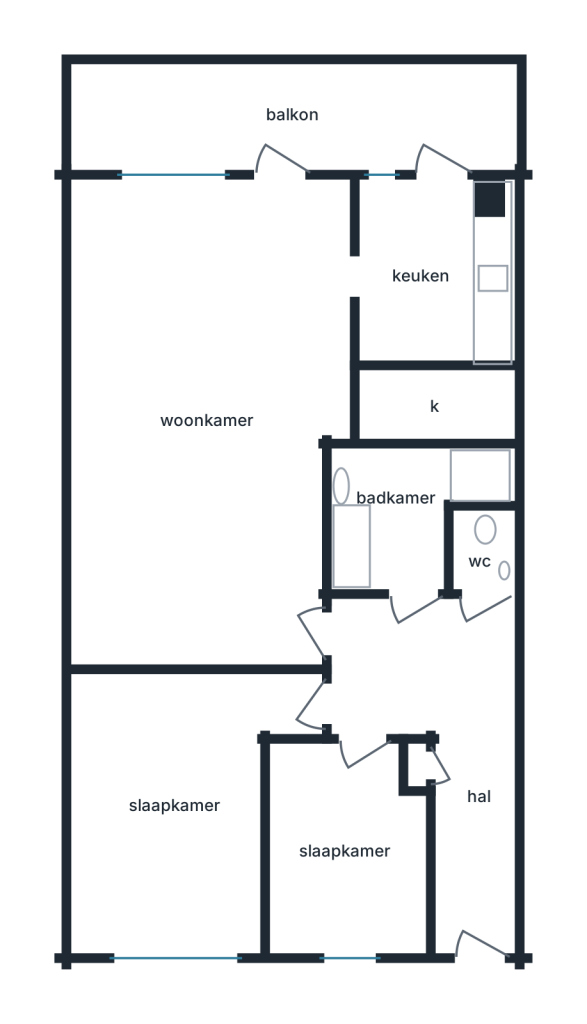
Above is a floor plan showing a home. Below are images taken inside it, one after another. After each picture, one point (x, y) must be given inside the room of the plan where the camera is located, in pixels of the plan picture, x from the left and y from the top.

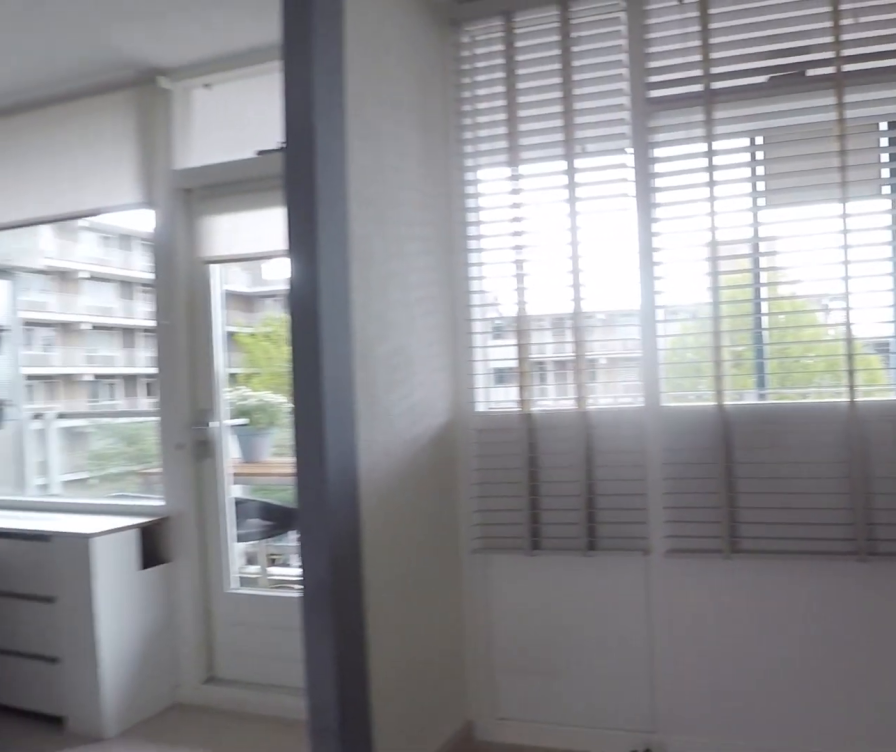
(431, 273)
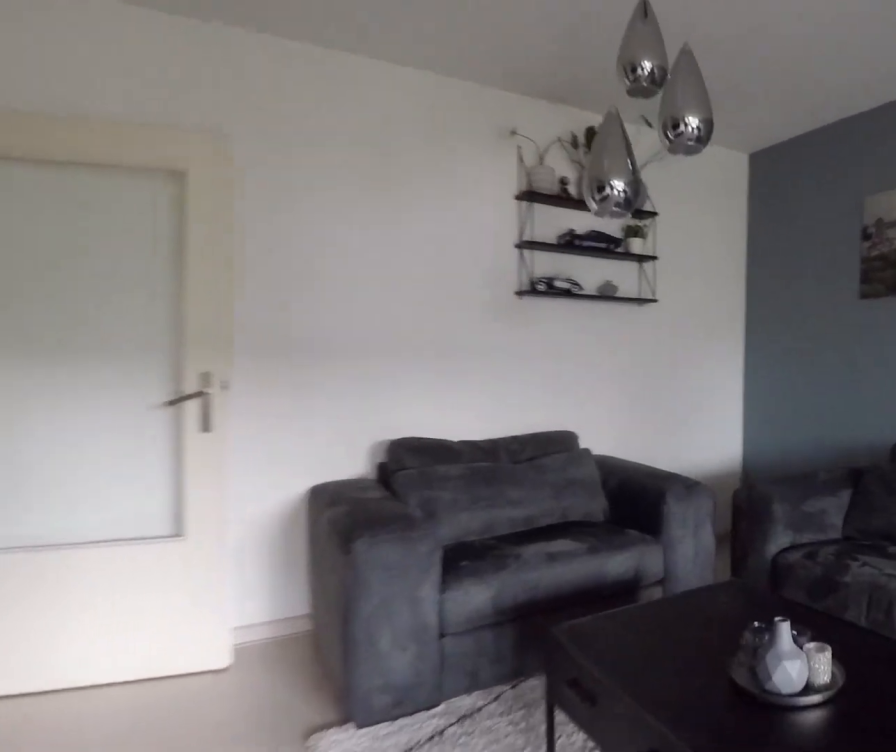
(208, 415)
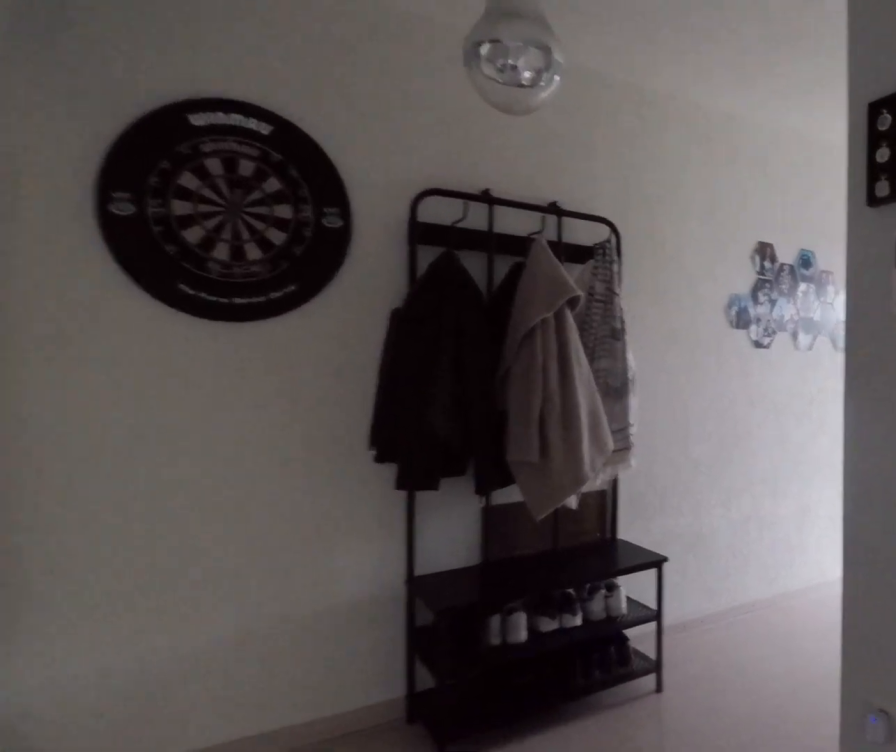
(440, 737)
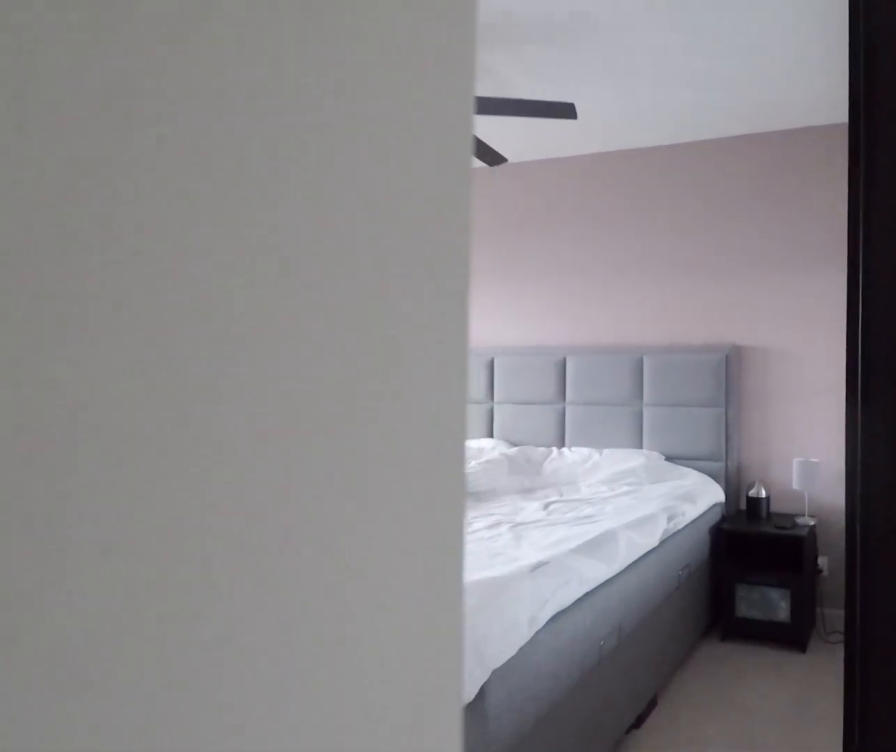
(177, 808)
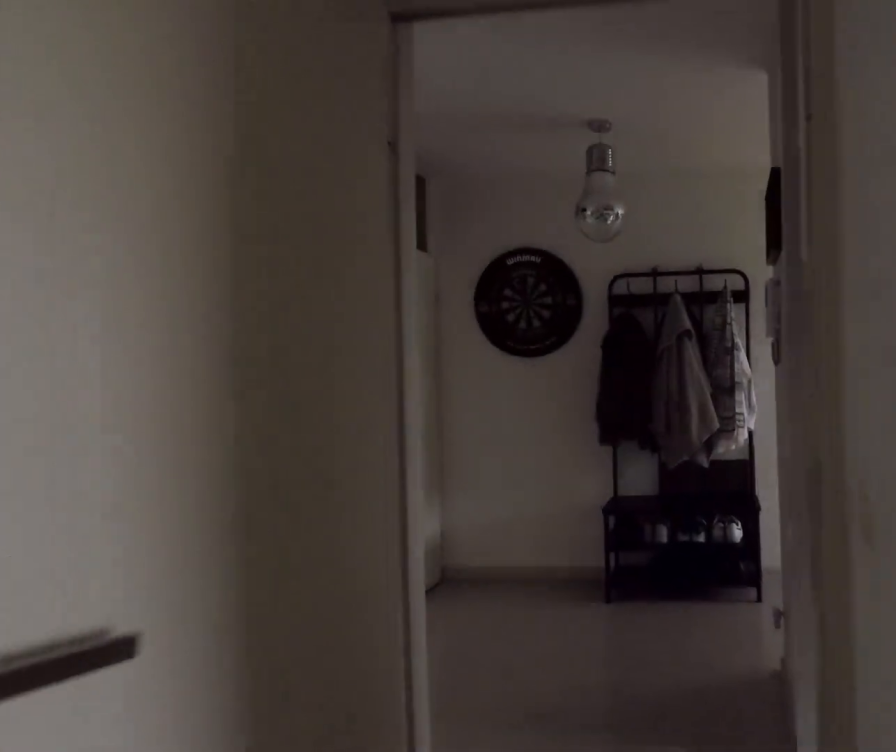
(177, 808)
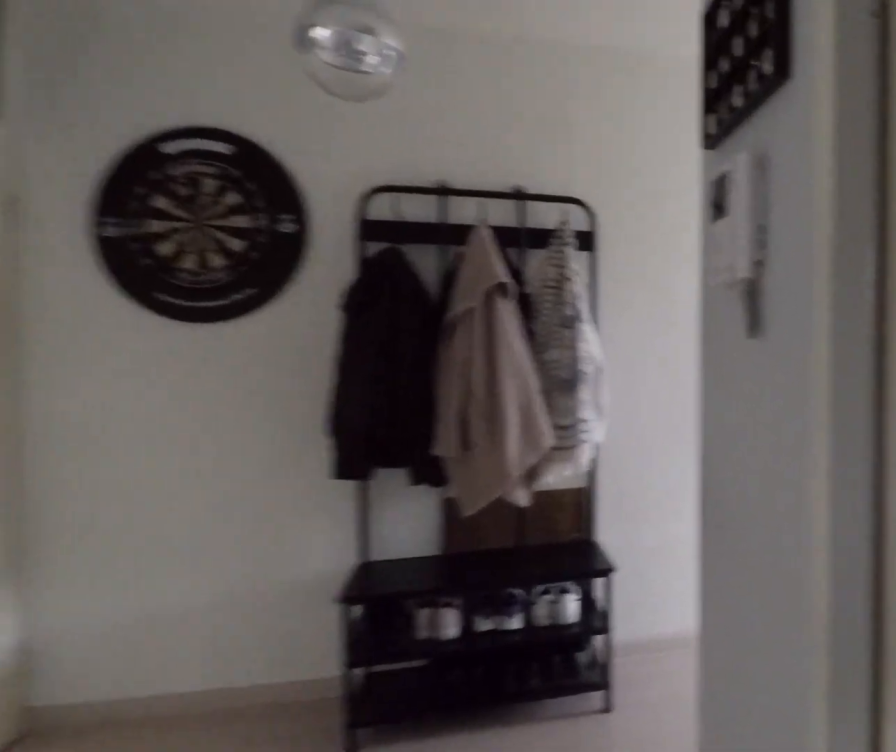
(440, 735)
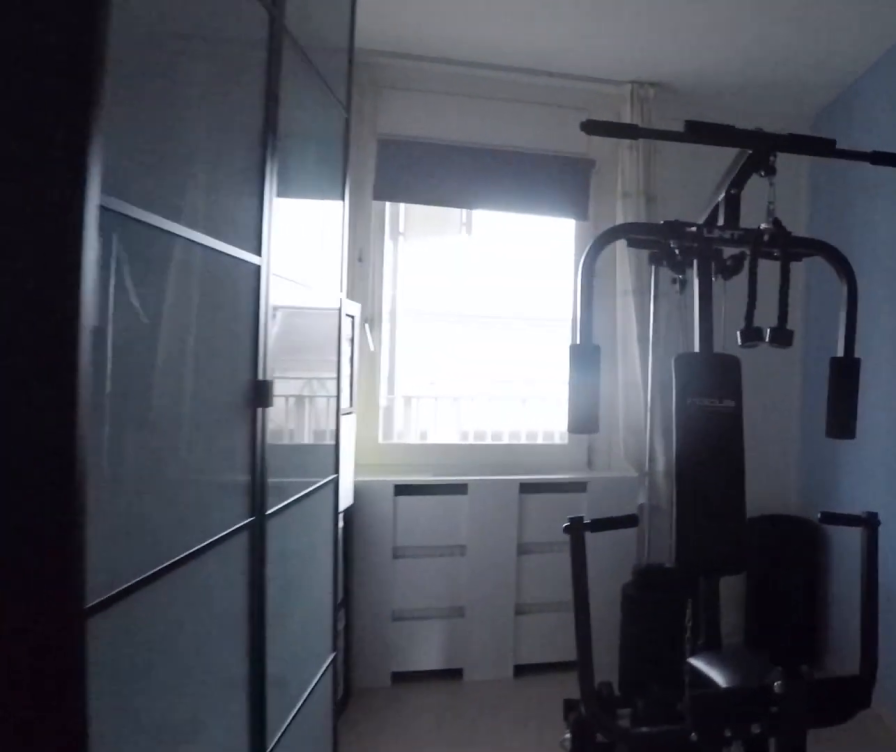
(344, 849)
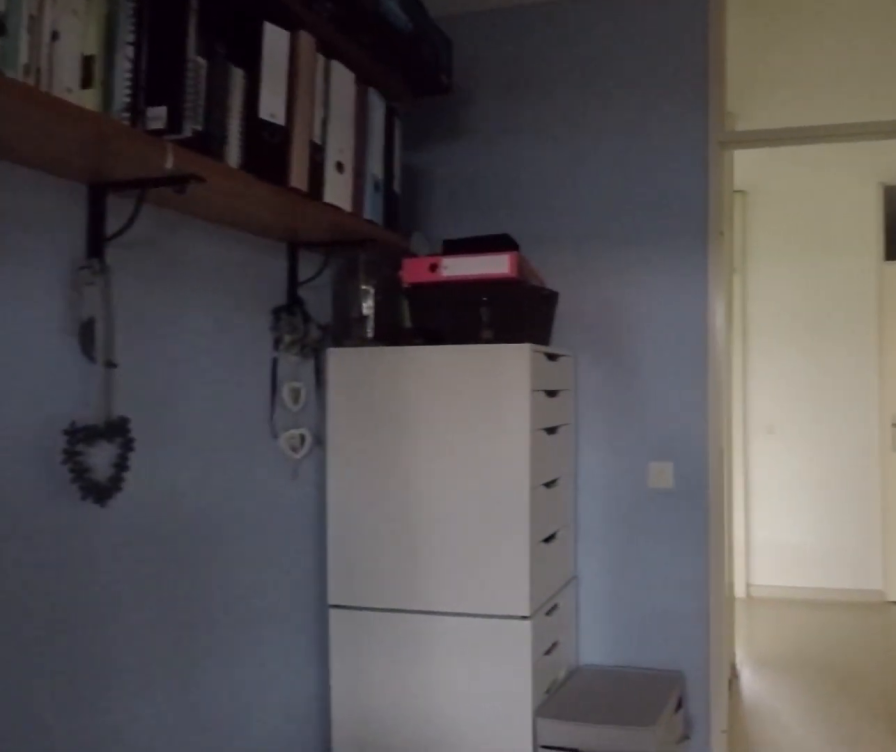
(344, 849)
